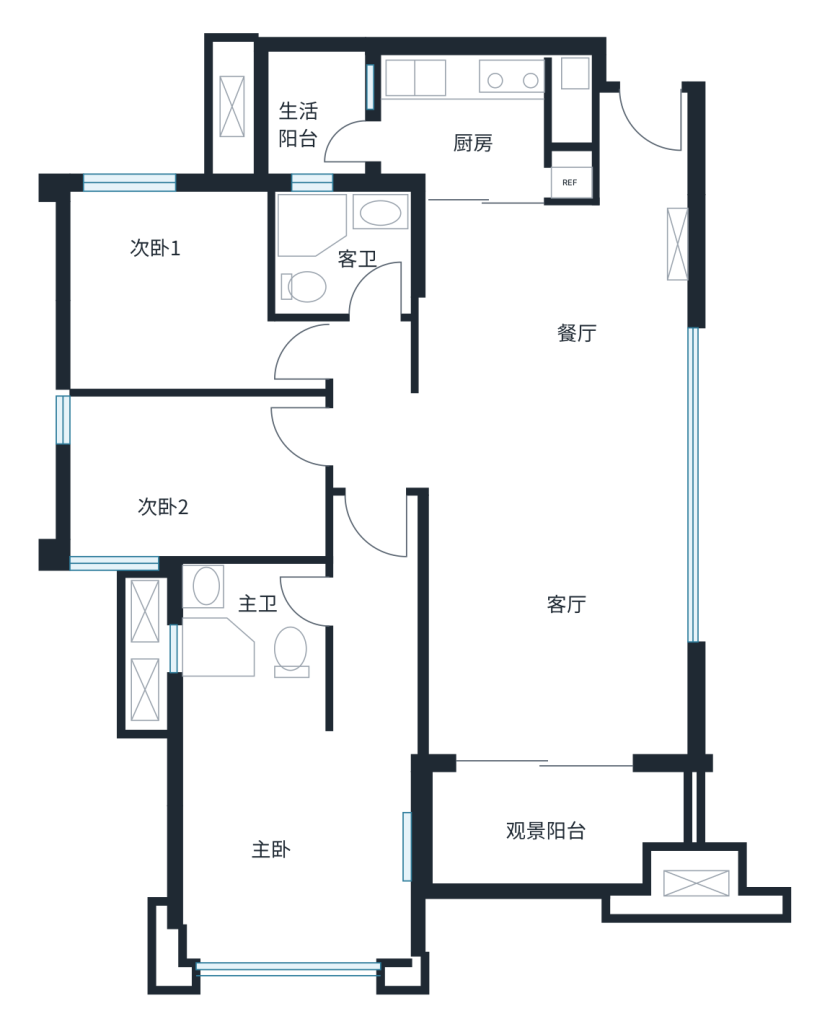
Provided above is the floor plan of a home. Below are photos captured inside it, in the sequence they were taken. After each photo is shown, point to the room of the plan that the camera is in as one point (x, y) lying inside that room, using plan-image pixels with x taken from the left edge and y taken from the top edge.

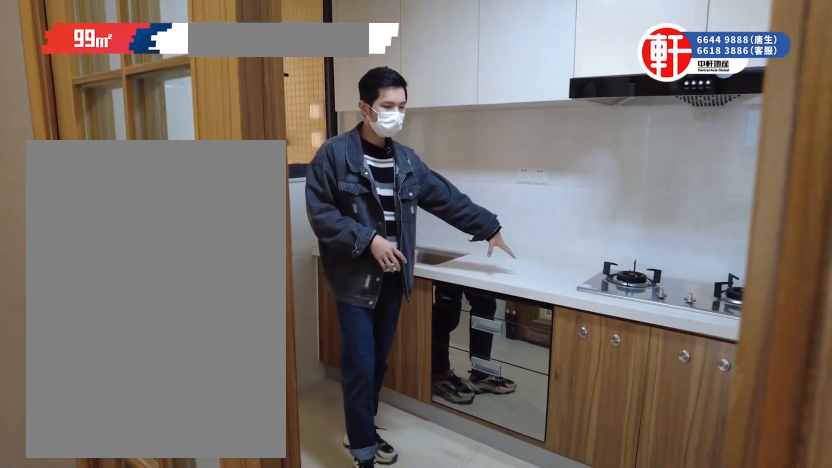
(475, 140)
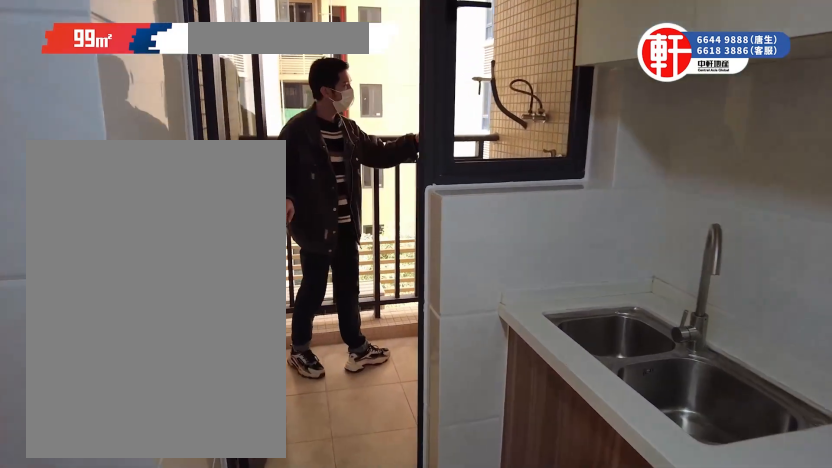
(475, 140)
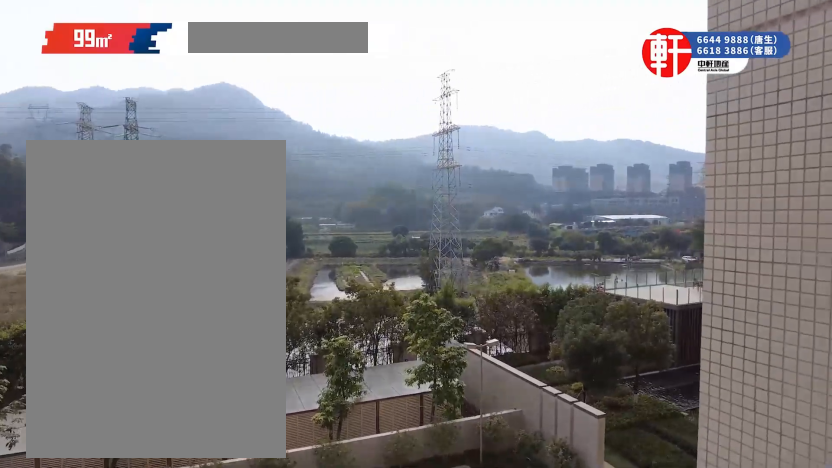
(543, 832)
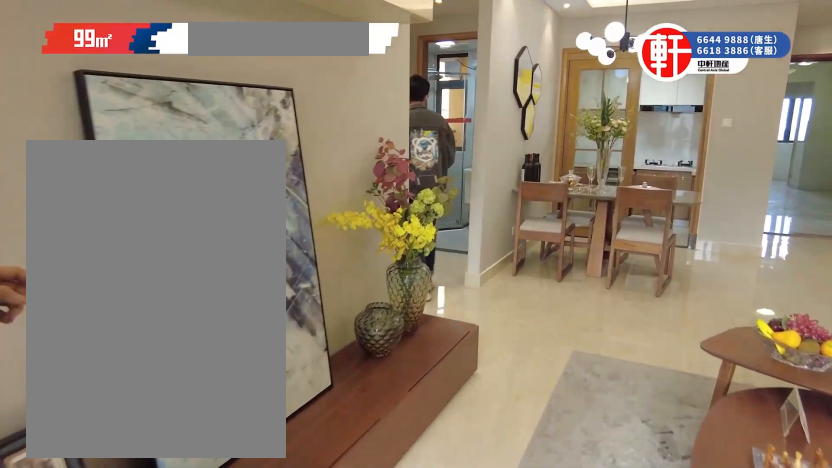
(560, 511)
